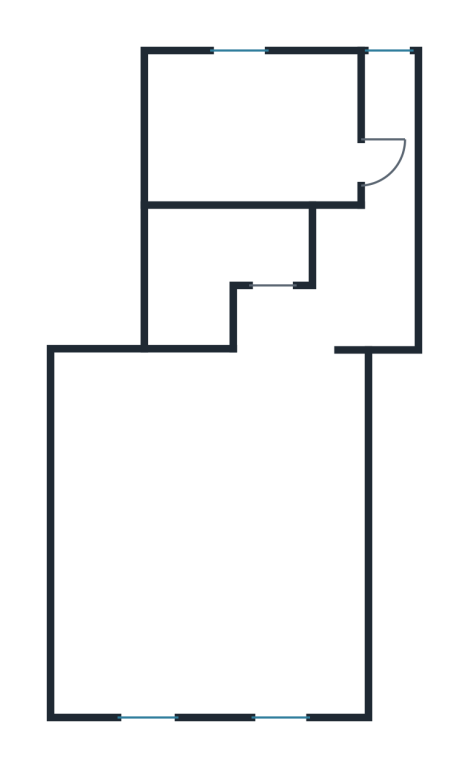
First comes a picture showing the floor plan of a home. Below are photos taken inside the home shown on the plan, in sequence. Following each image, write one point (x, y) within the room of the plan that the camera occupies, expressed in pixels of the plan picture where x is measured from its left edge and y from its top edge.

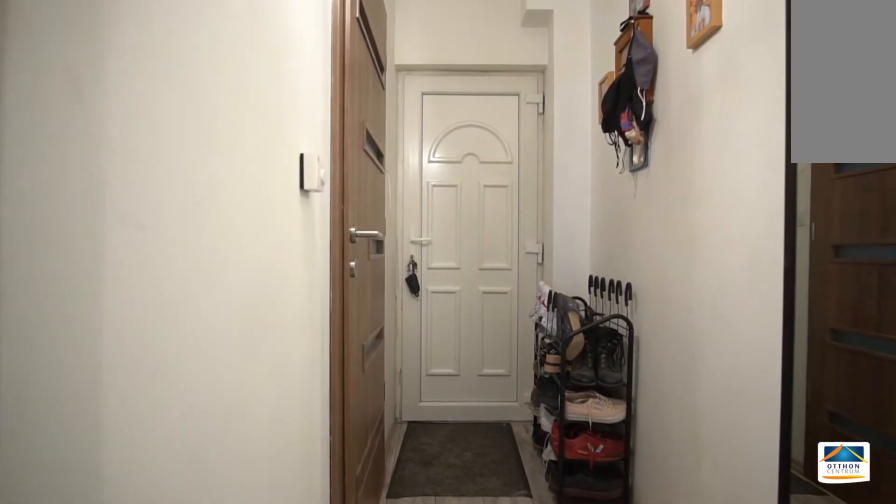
(387, 223)
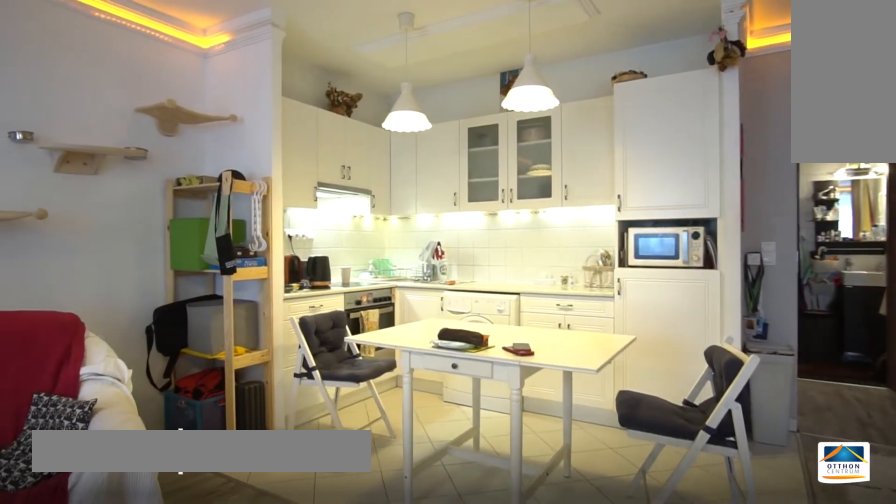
(218, 537)
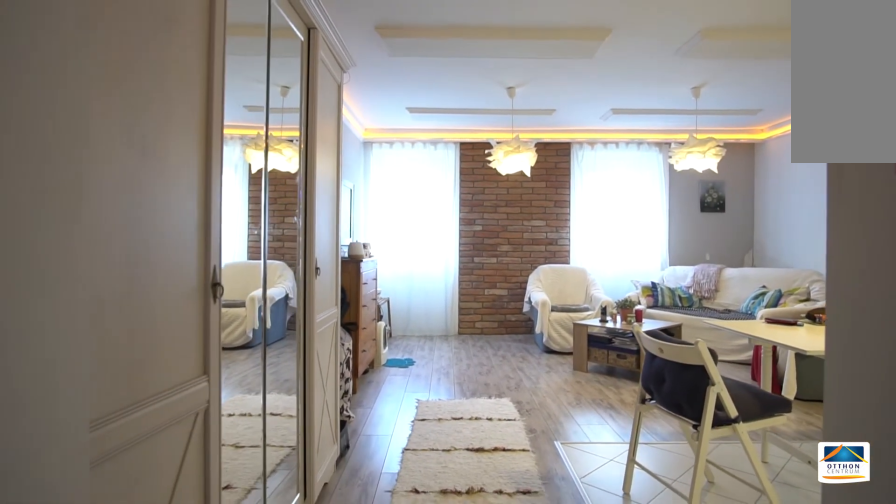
(217, 537)
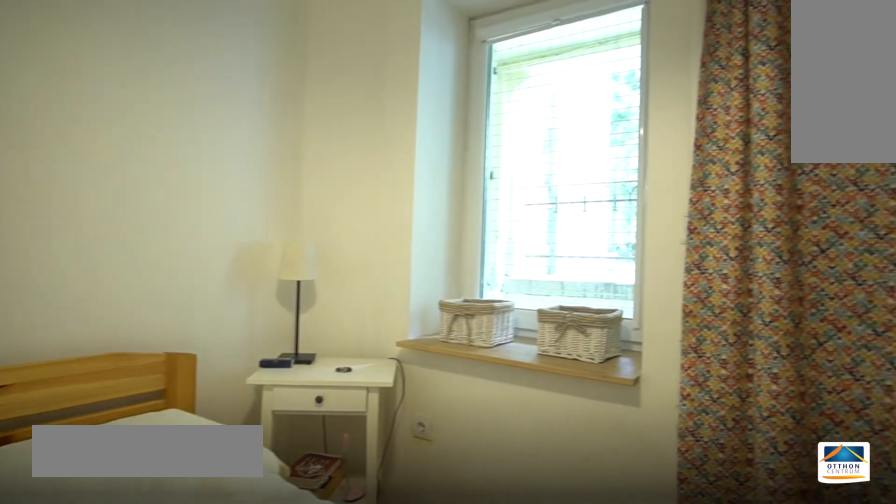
(240, 118)
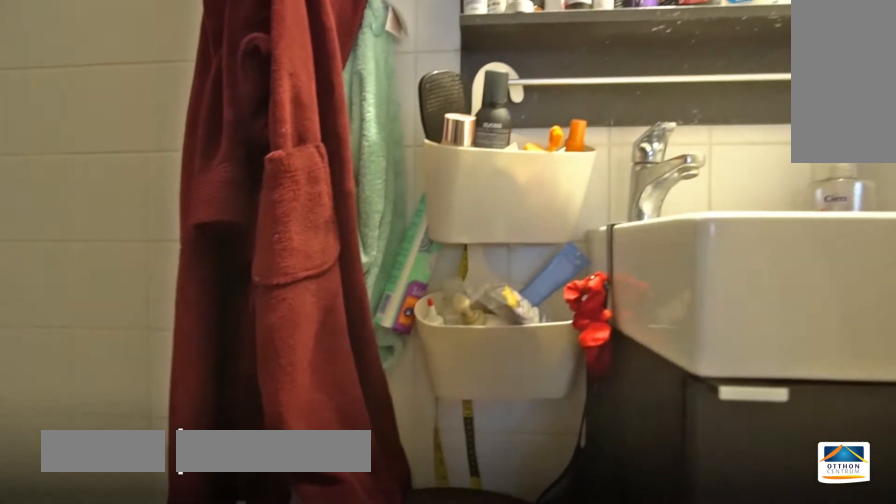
(231, 249)
